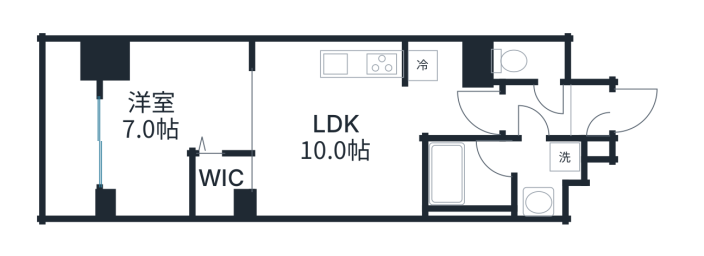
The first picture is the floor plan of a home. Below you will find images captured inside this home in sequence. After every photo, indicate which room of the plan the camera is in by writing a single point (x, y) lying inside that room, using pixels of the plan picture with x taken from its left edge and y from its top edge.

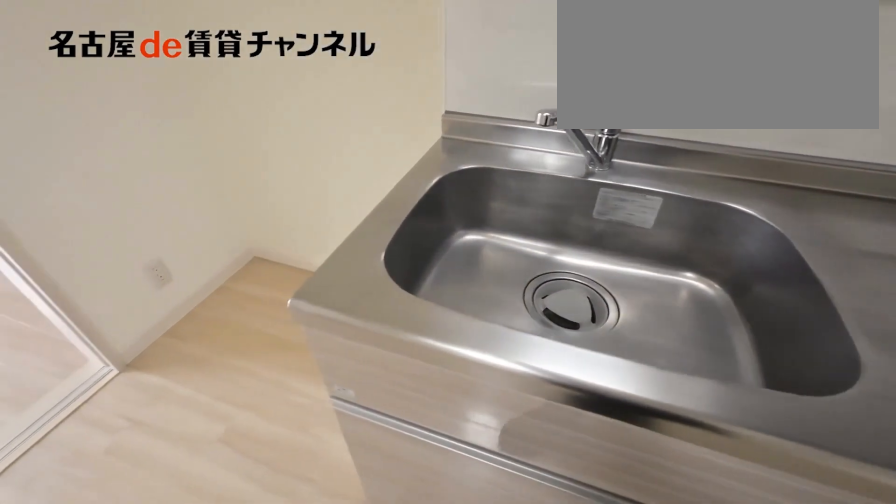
(337, 128)
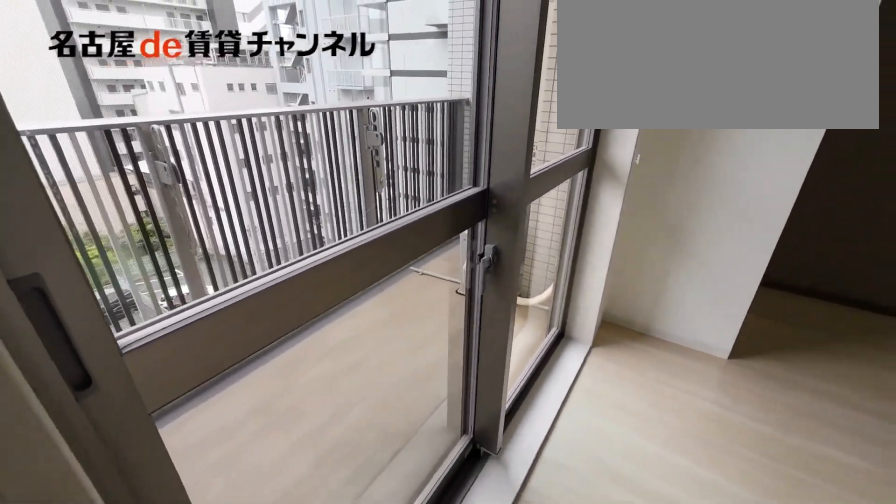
(174, 128)
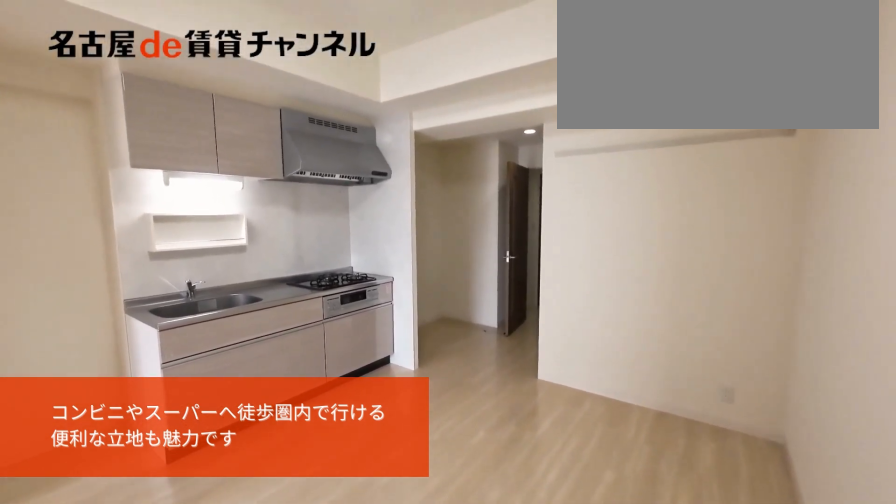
(337, 128)
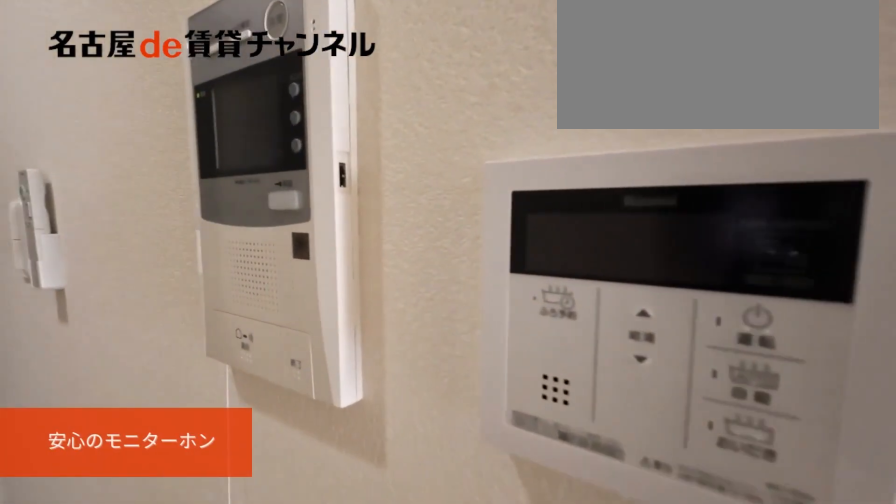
(337, 128)
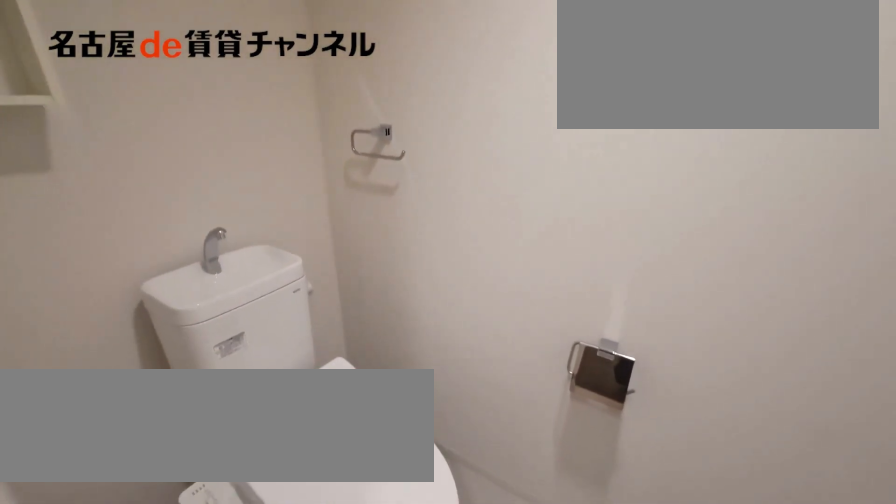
(530, 61)
